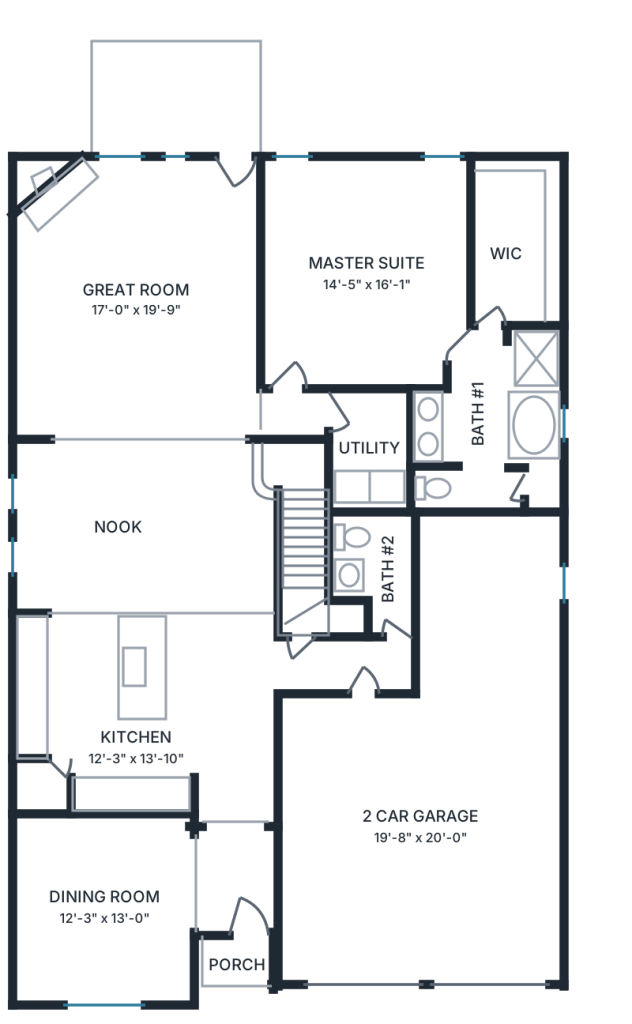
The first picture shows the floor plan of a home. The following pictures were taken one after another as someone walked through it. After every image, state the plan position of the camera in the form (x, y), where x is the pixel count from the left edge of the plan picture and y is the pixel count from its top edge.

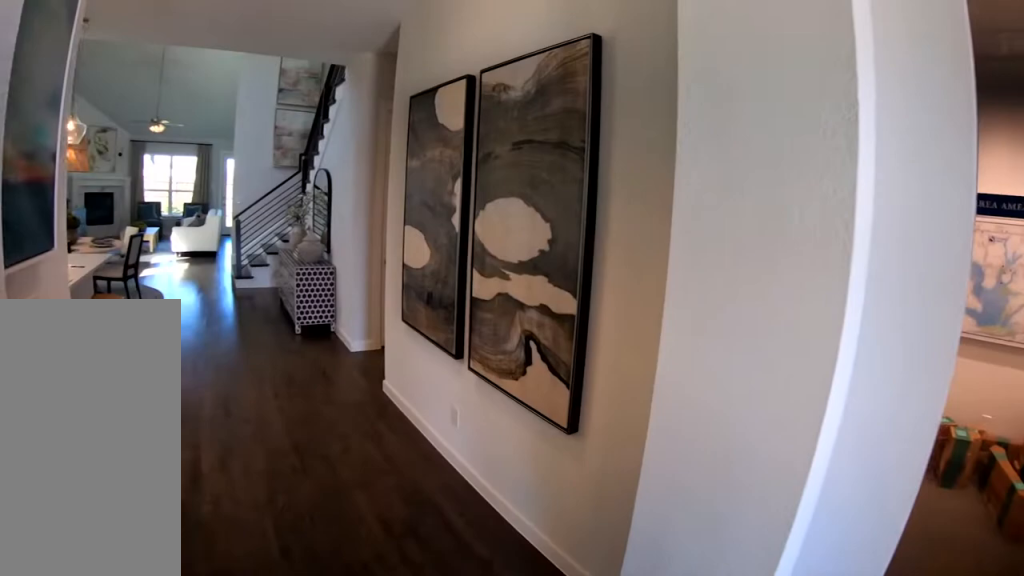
(189, 884)
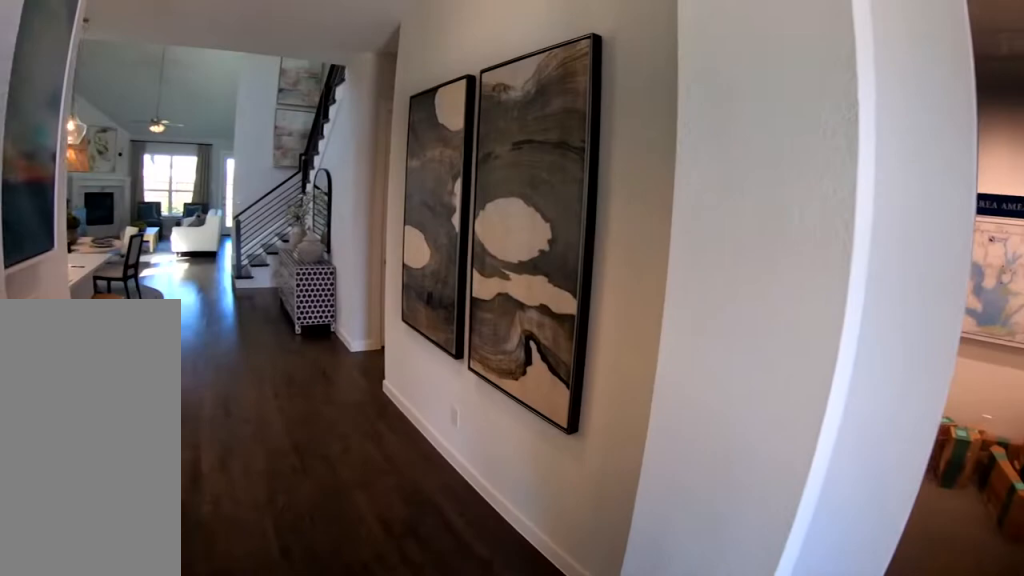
(189, 884)
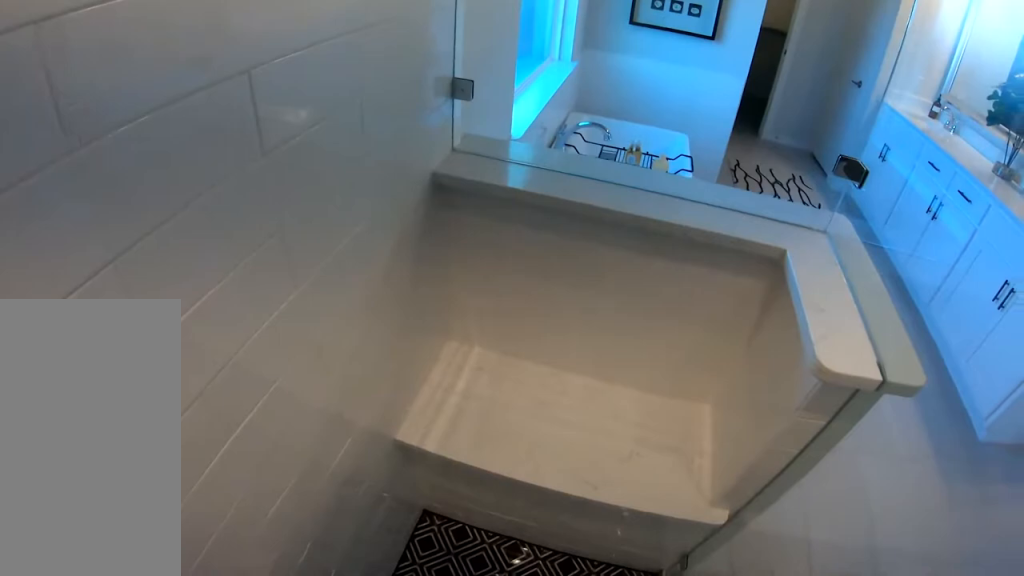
(449, 388)
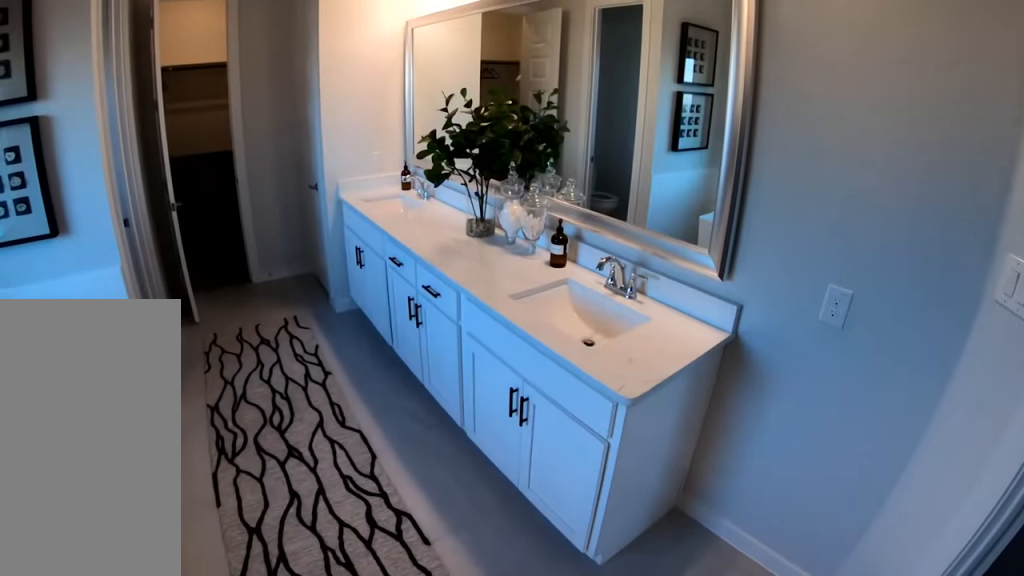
(448, 428)
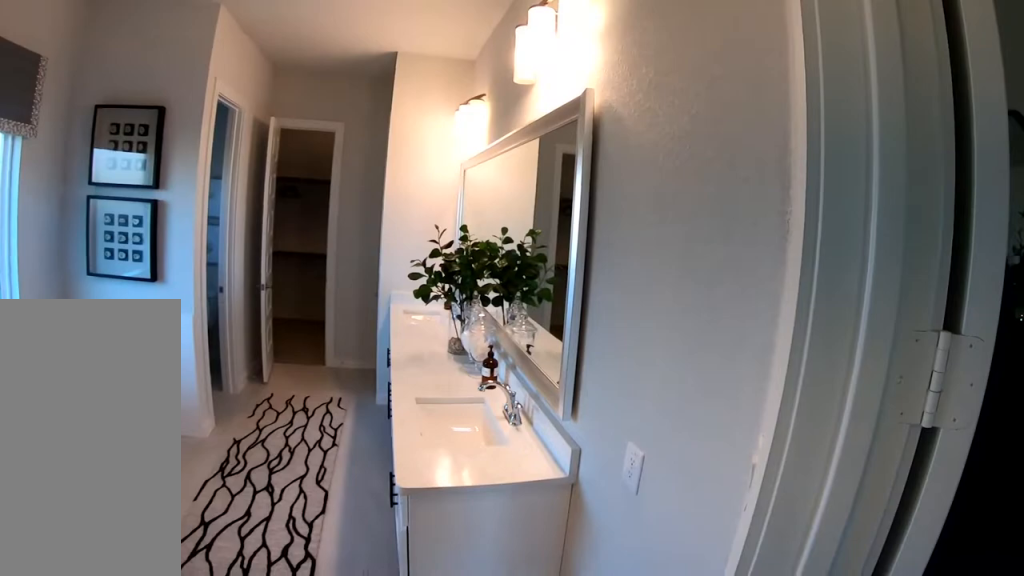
(485, 417)
